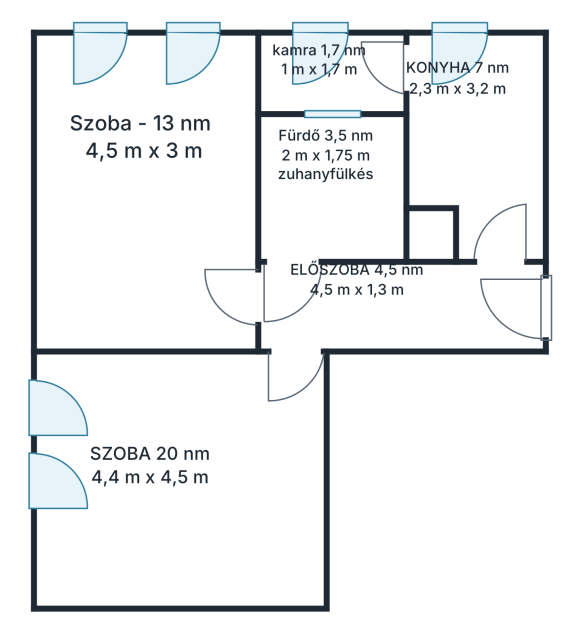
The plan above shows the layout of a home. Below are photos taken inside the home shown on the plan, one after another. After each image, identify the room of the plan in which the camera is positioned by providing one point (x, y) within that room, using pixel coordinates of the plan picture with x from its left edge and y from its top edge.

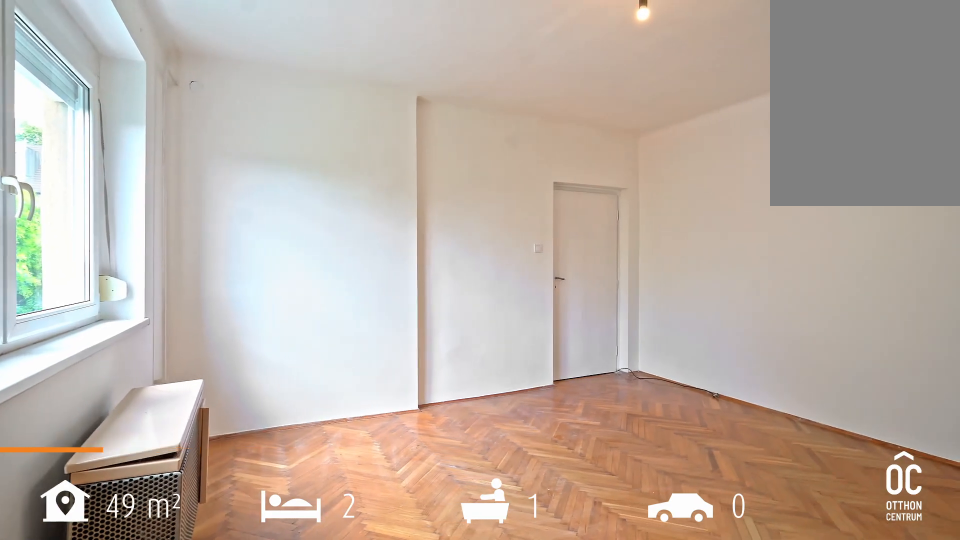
(185, 484)
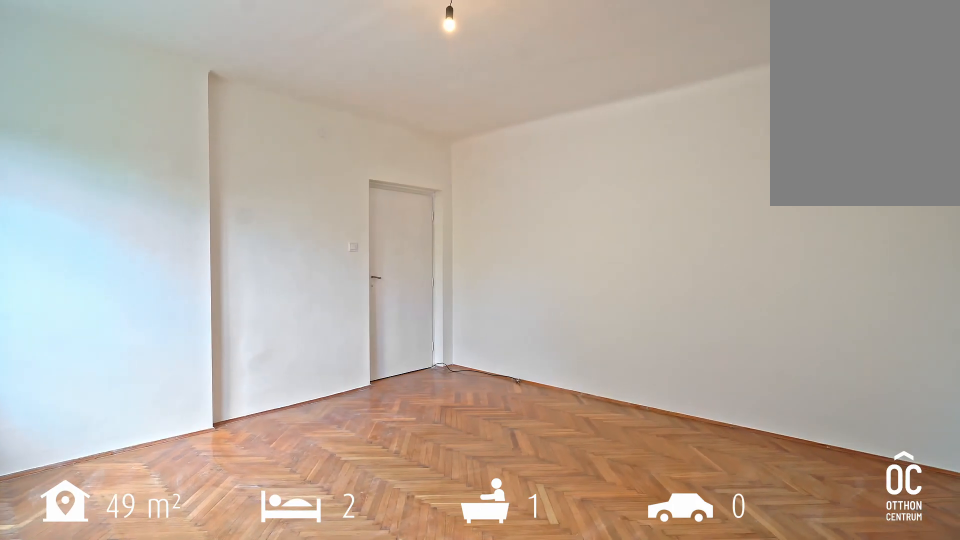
(185, 484)
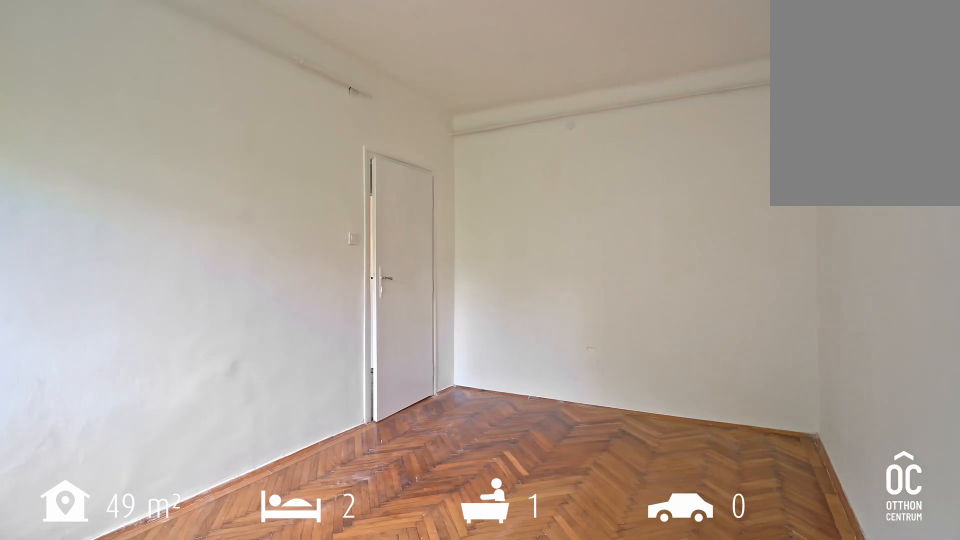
(146, 216)
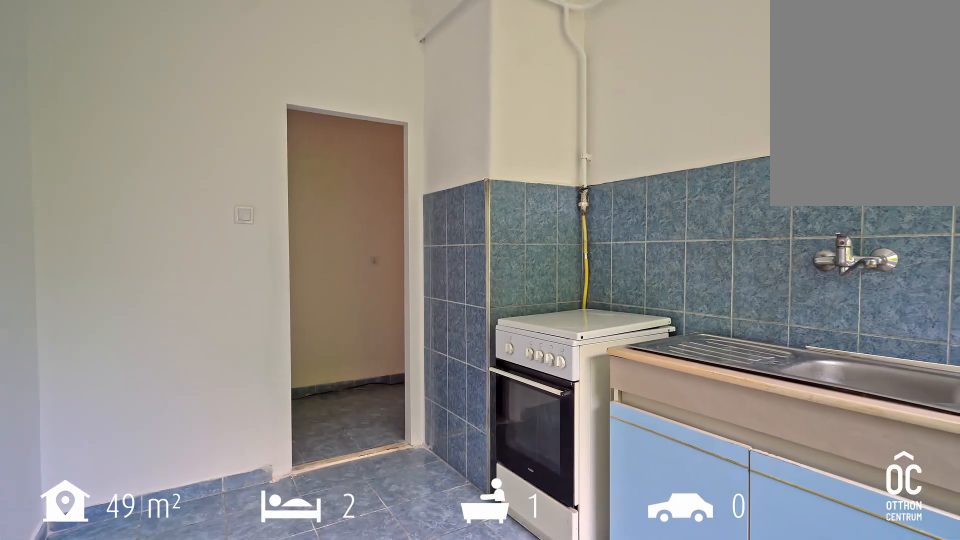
(465, 142)
